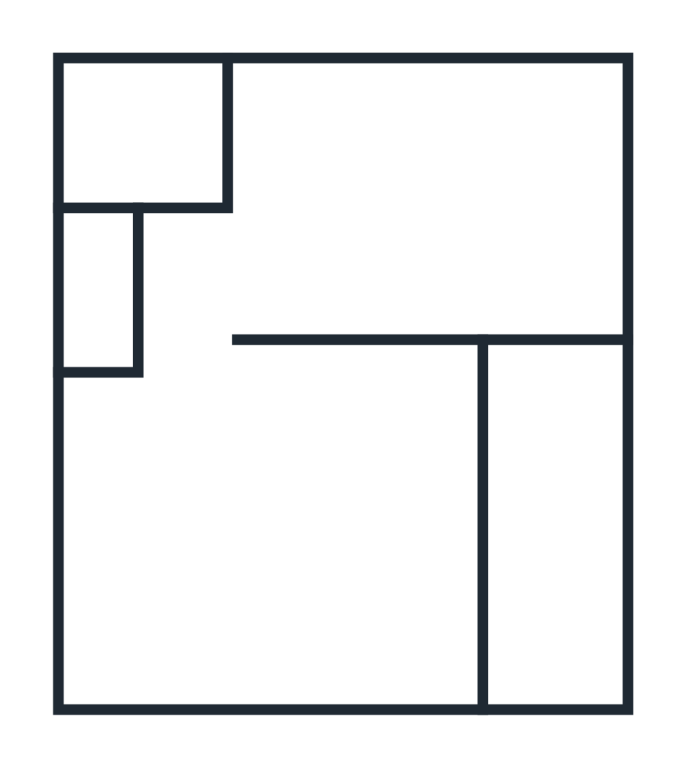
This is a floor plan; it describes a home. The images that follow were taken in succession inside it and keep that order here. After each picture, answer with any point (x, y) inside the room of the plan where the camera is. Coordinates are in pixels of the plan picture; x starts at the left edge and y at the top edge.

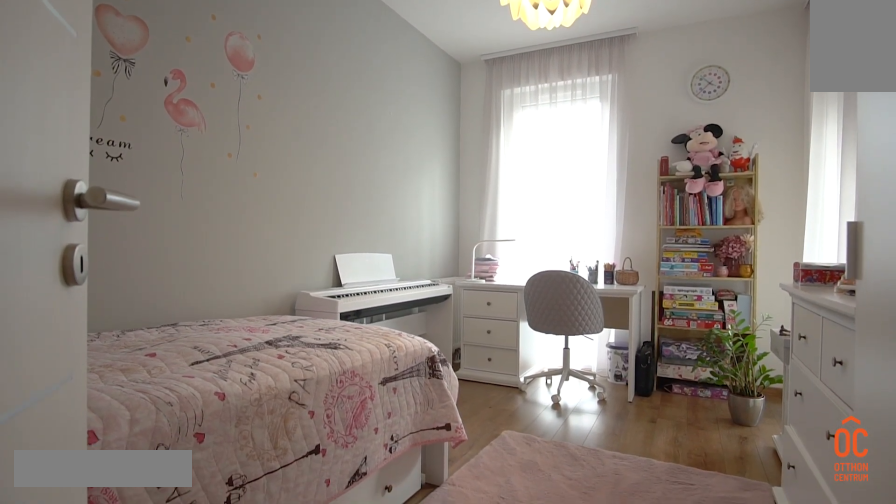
(440, 202)
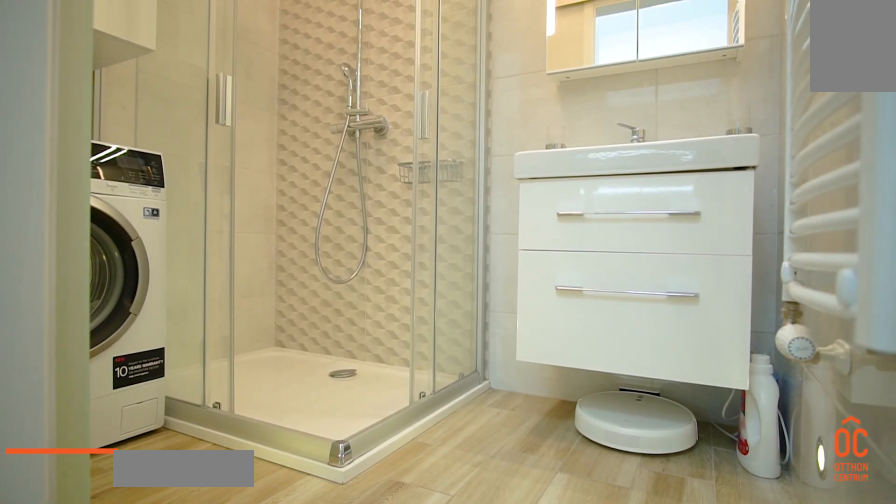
(135, 140)
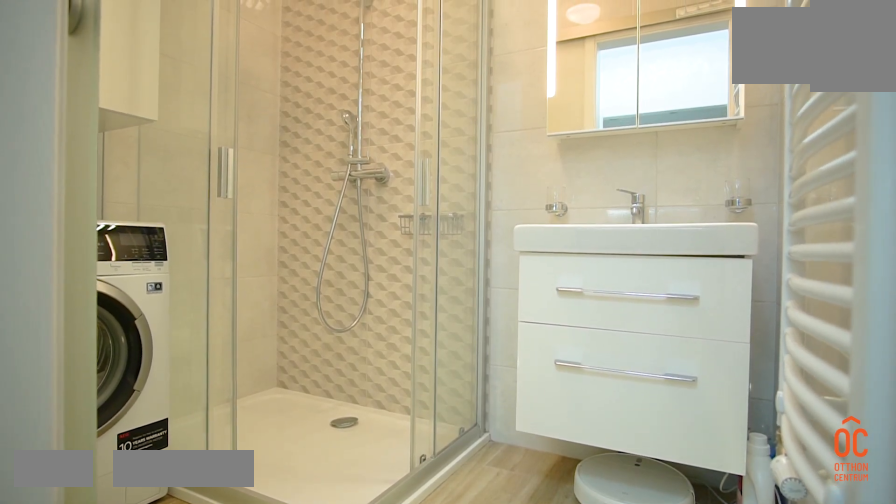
(132, 138)
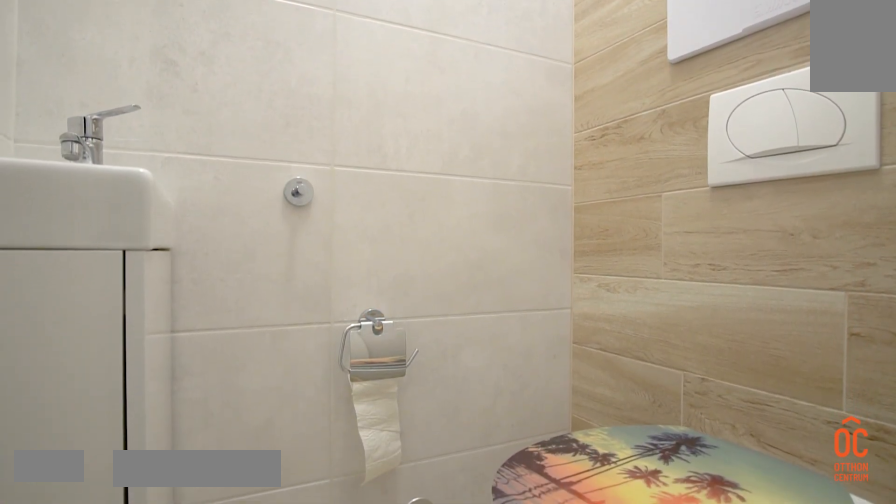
(114, 293)
